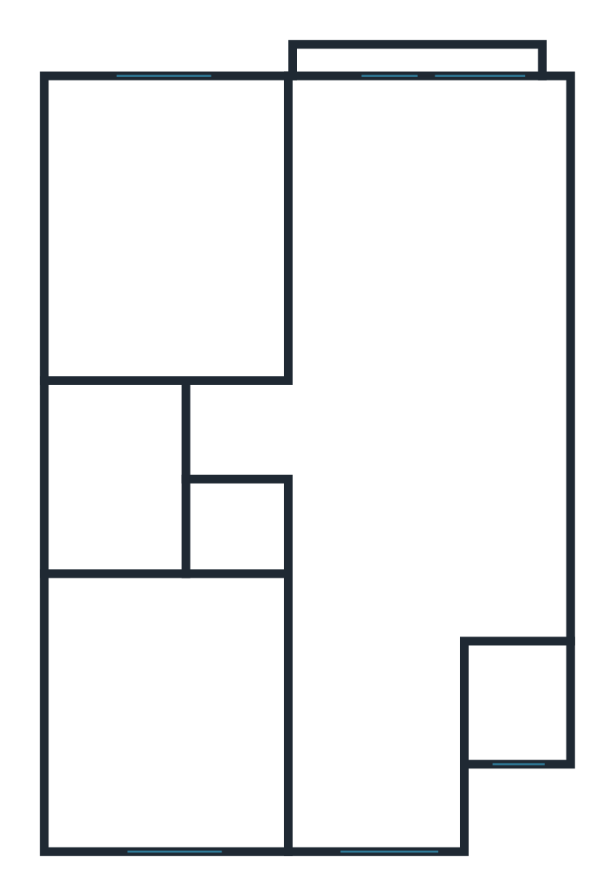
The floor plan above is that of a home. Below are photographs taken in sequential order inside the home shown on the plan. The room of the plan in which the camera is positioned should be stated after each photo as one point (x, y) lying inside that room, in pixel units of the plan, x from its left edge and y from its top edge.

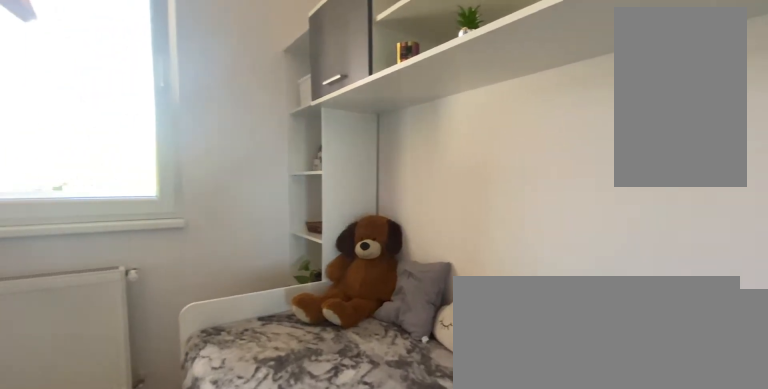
(186, 717)
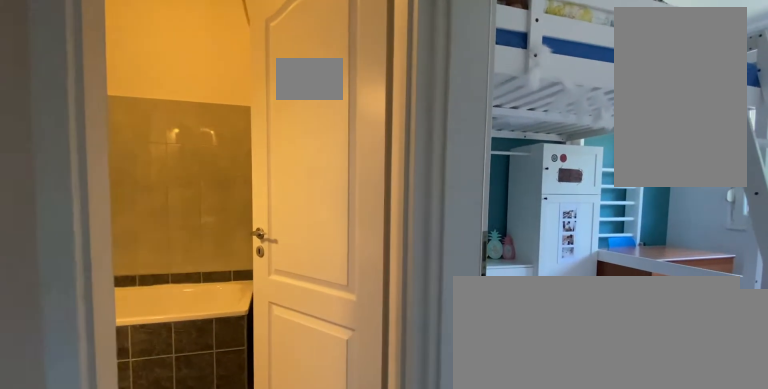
(246, 430)
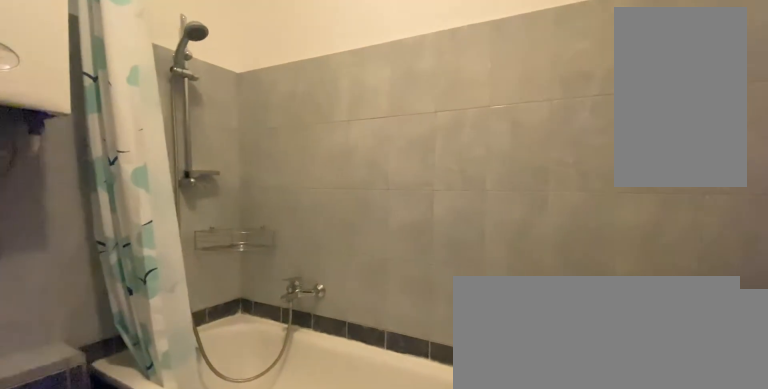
(123, 474)
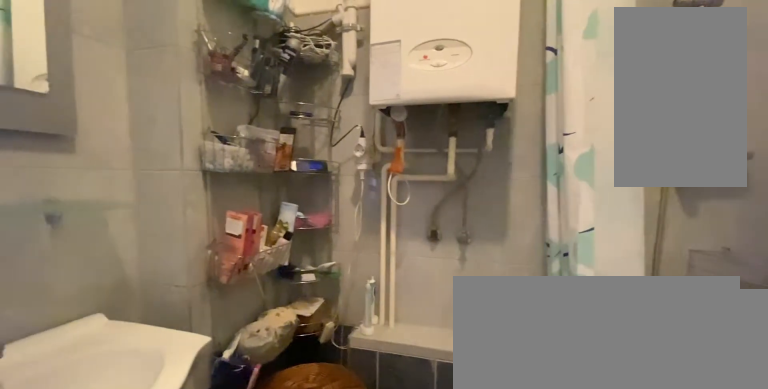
(123, 474)
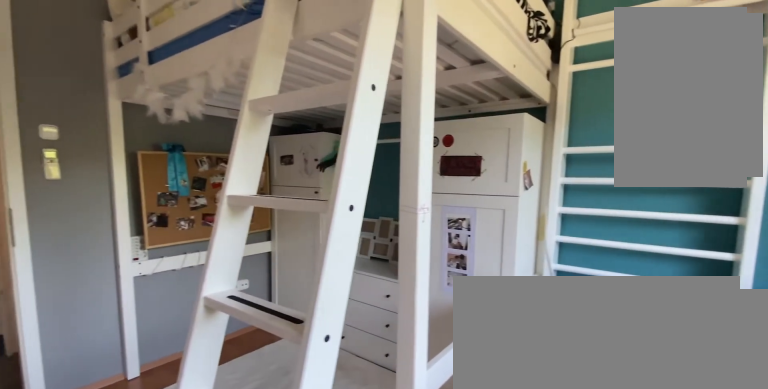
(185, 250)
